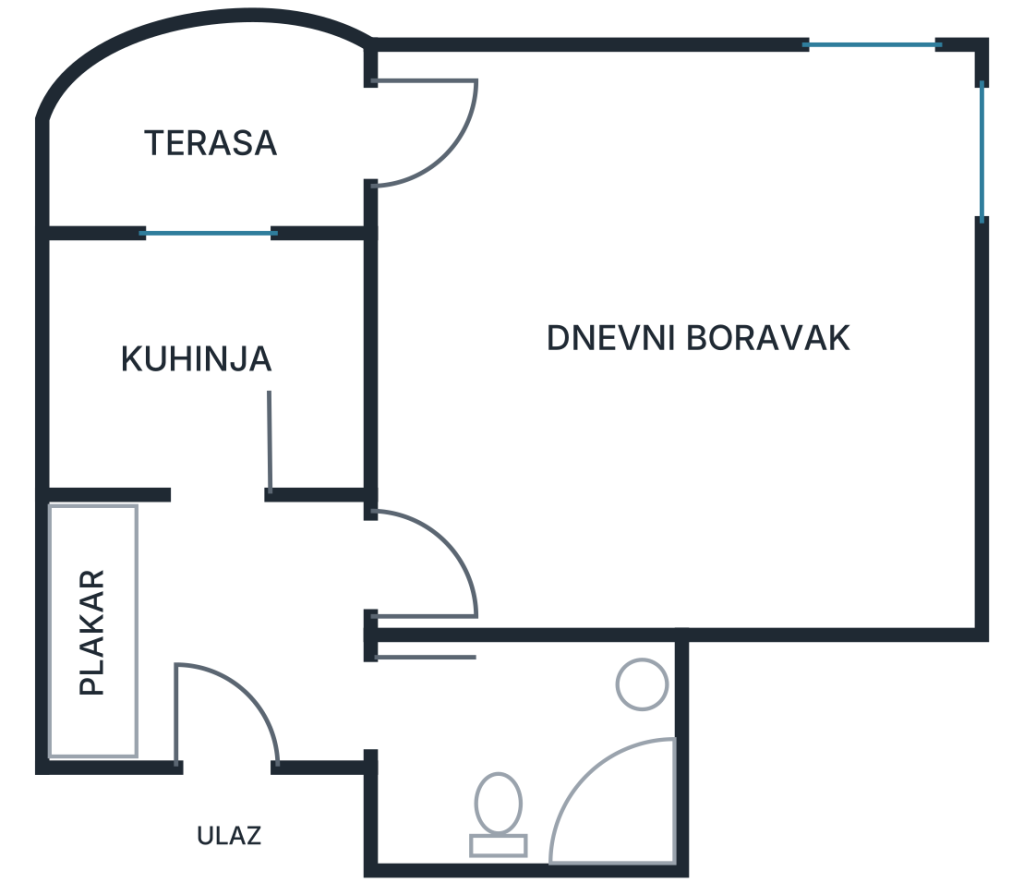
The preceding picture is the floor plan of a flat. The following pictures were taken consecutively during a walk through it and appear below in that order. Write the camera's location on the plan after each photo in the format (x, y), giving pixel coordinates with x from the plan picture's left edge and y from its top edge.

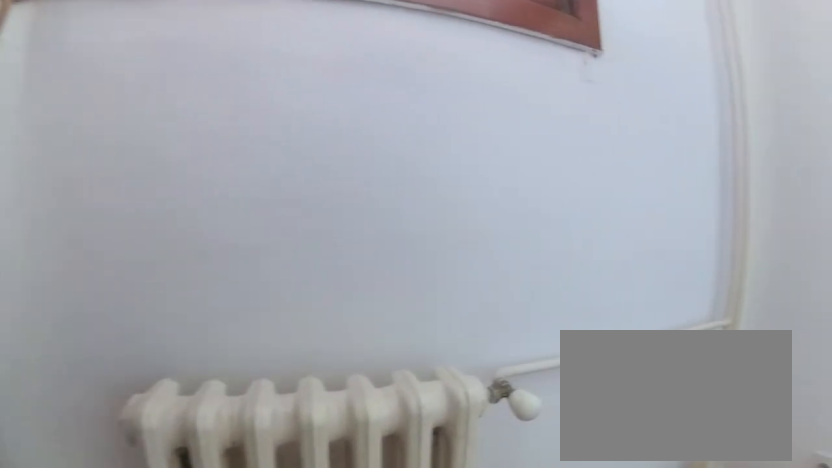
(213, 364)
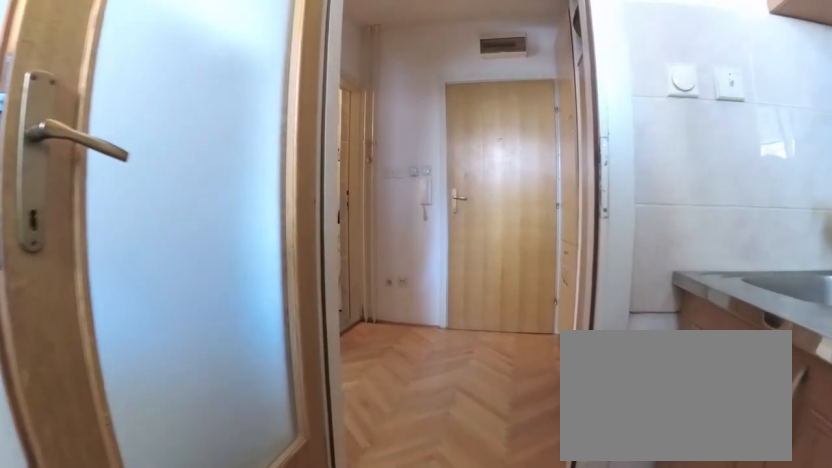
(231, 346)
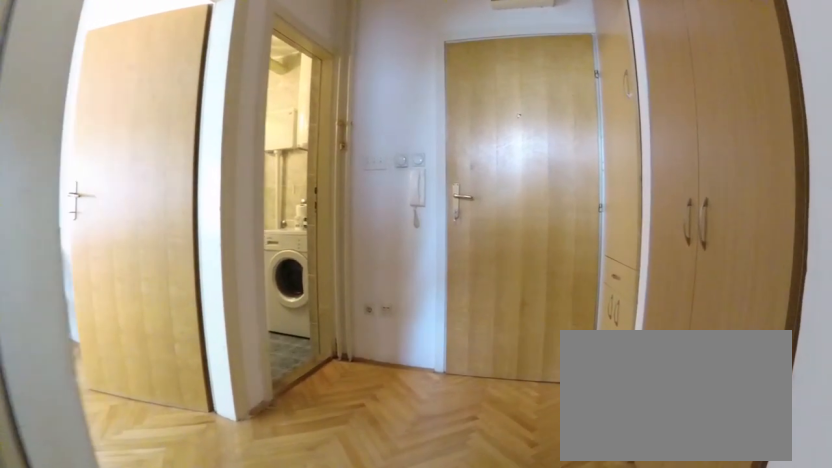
(229, 441)
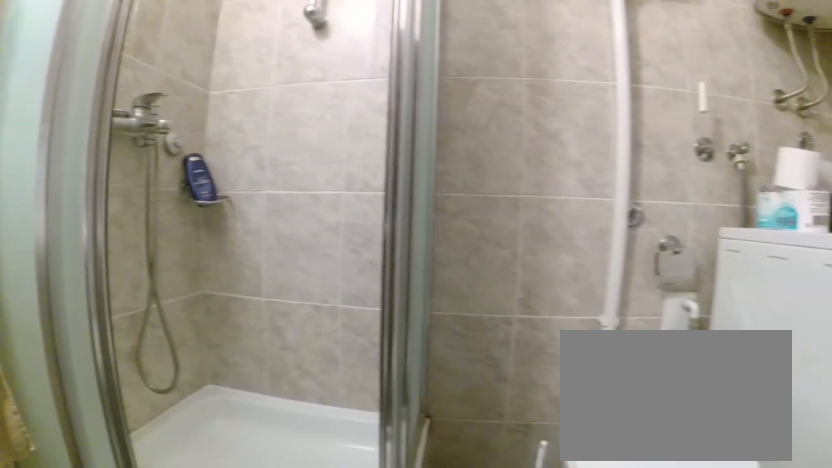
(610, 651)
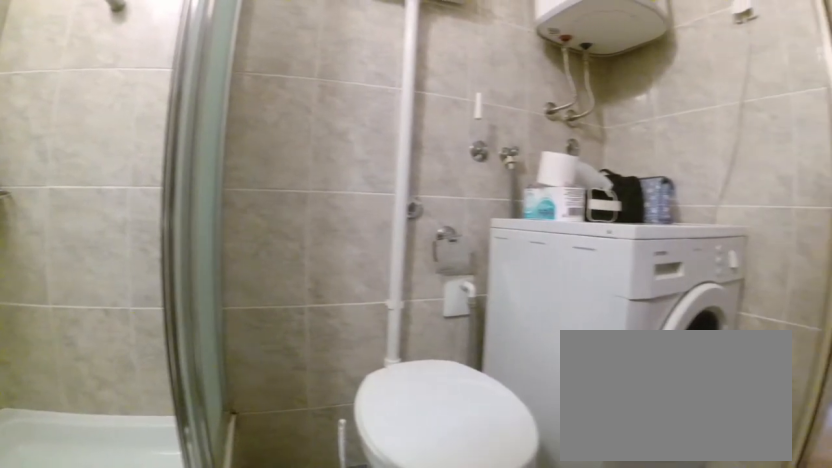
(630, 654)
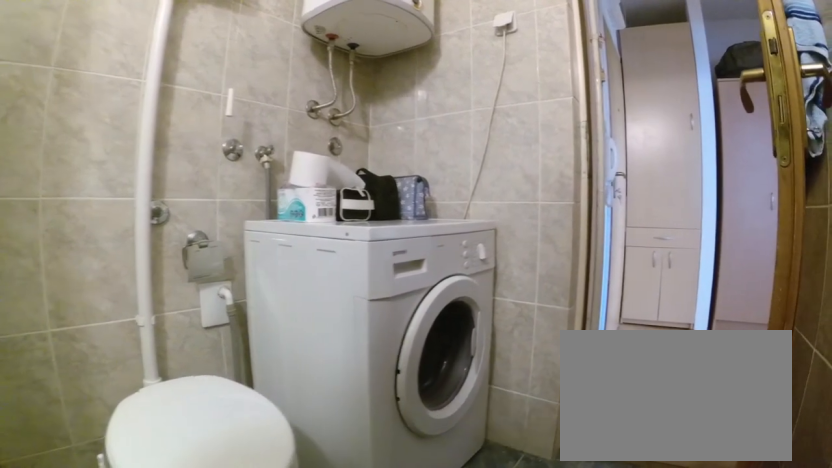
(621, 685)
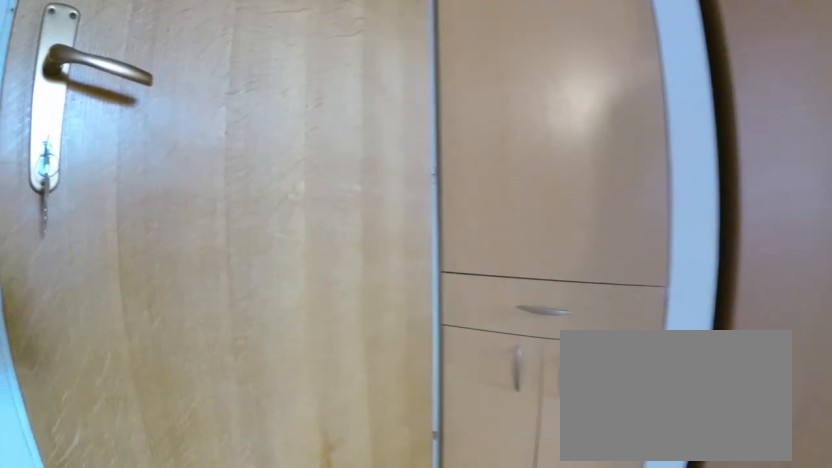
(260, 684)
